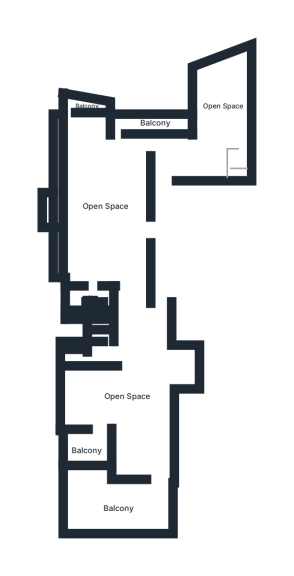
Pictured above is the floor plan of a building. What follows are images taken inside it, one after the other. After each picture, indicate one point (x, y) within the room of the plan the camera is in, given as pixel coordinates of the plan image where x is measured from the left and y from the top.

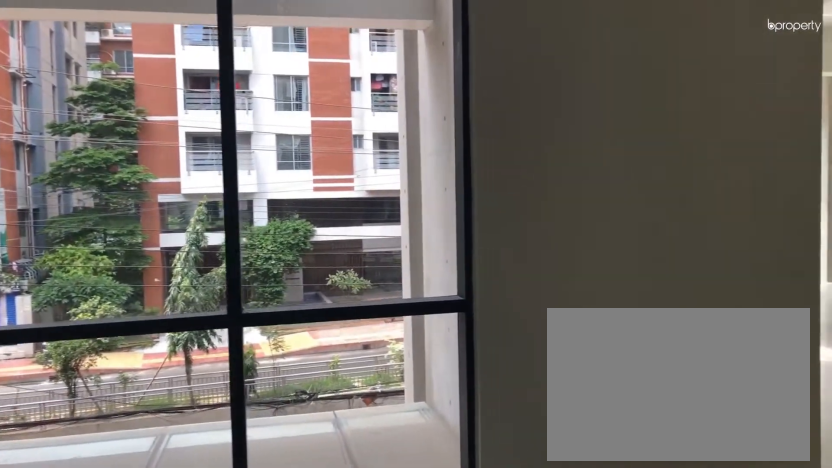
(197, 156)
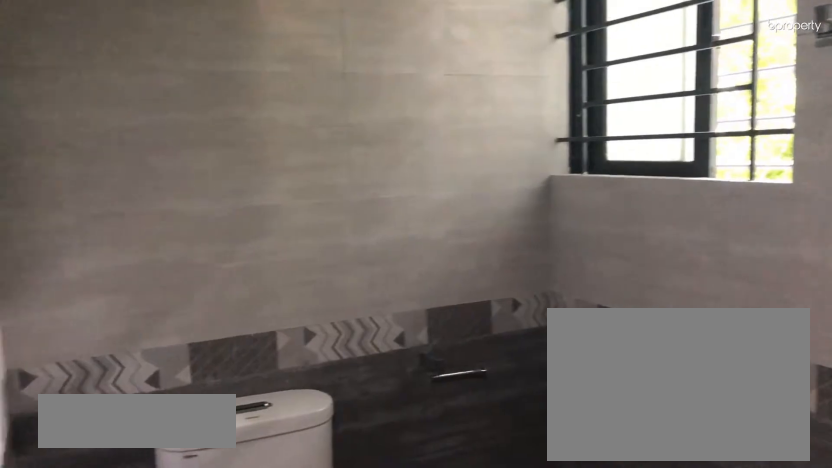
(75, 307)
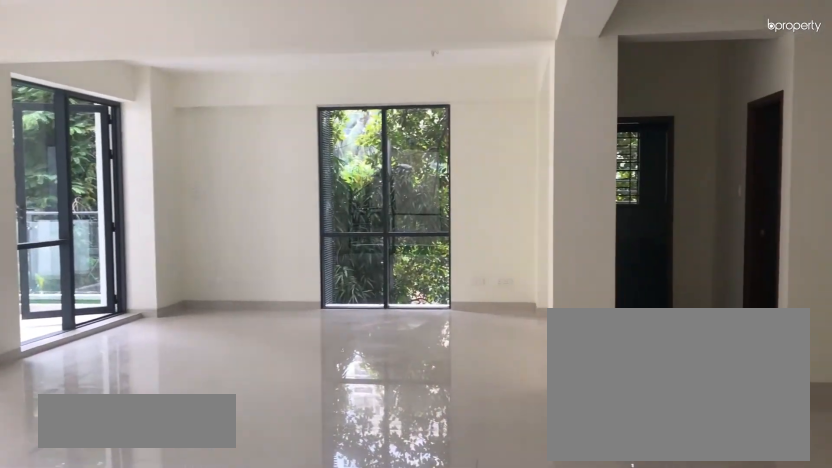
(125, 392)
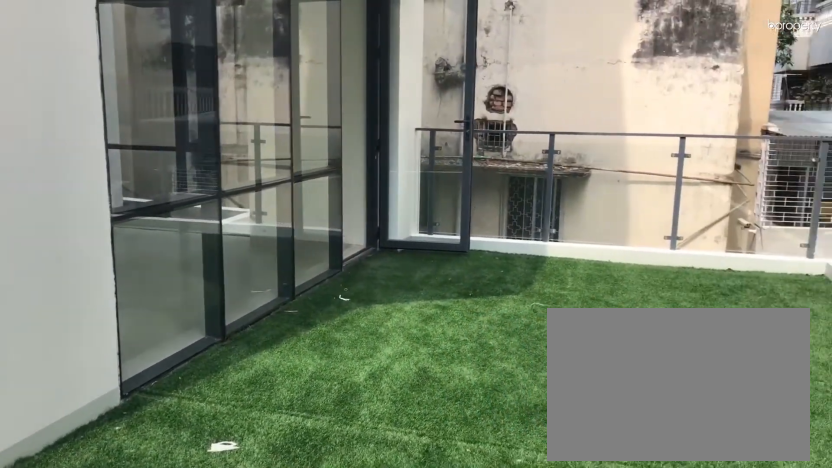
(113, 512)
